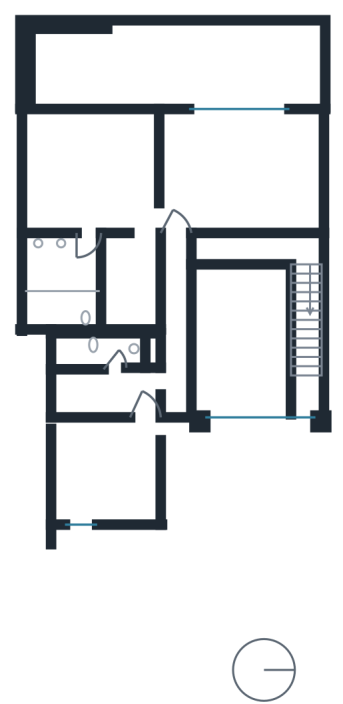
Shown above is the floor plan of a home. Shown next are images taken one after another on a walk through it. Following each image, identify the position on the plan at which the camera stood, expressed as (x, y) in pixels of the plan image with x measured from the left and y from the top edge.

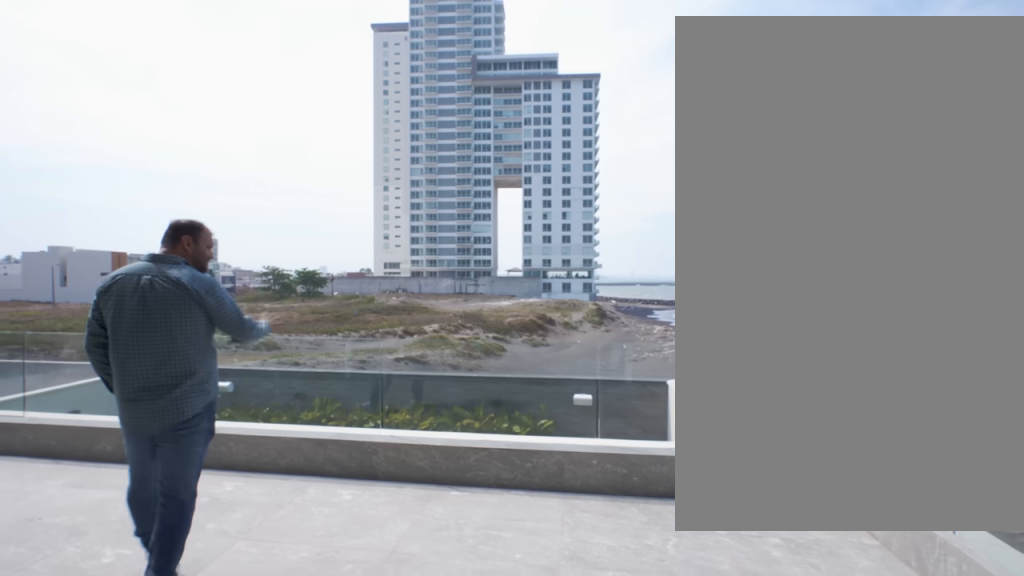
(270, 112)
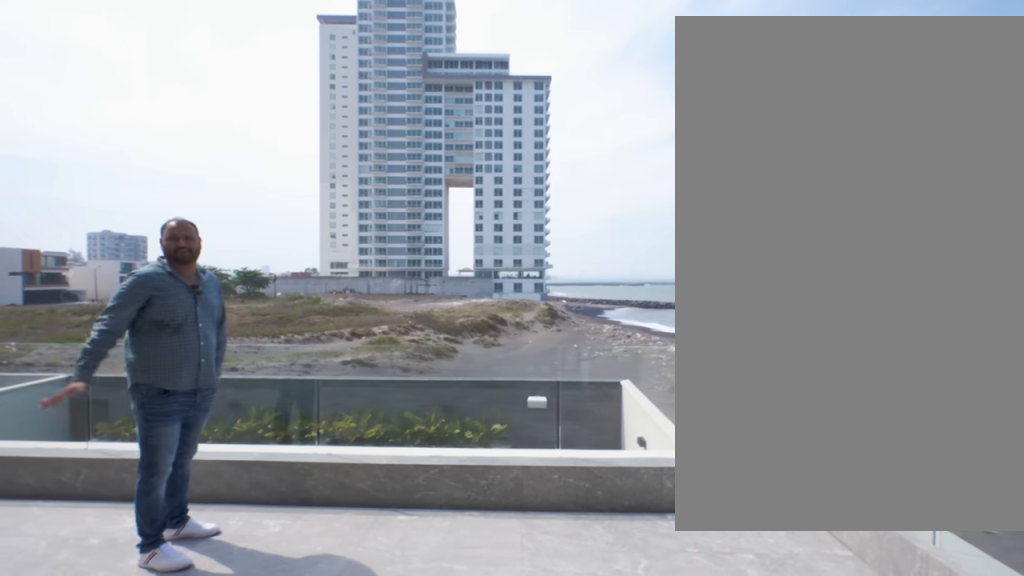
(276, 77)
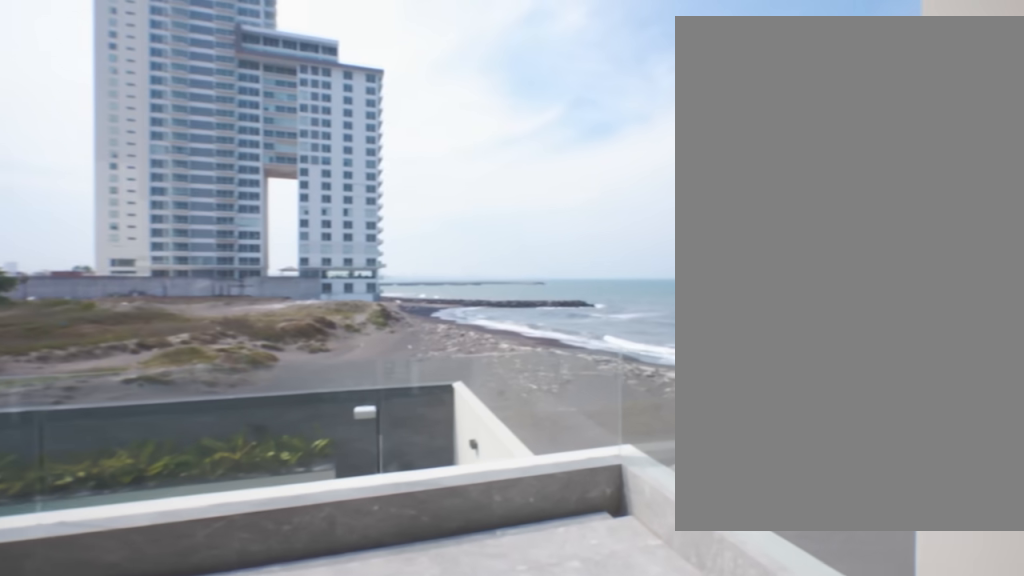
(276, 70)
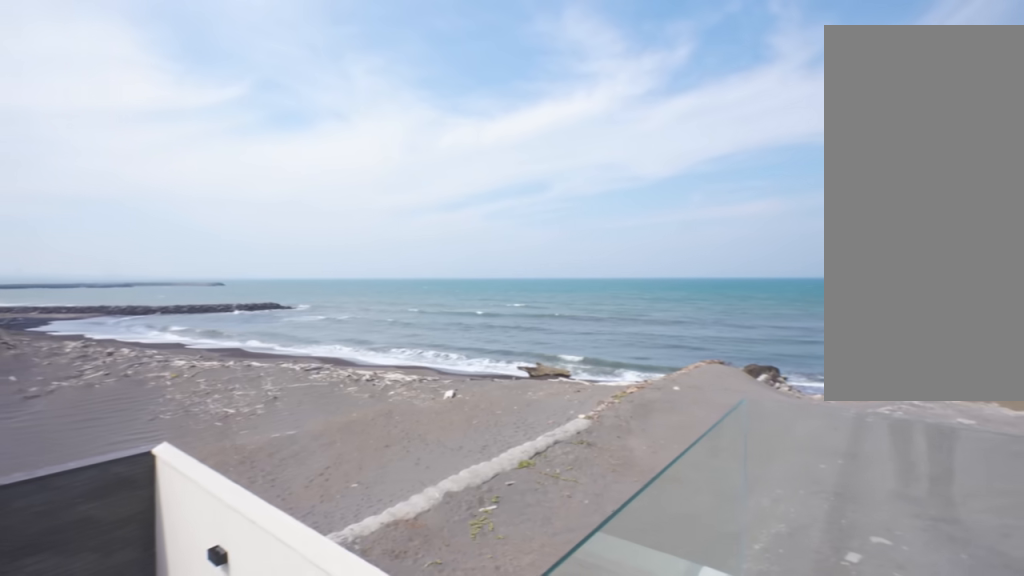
(262, 47)
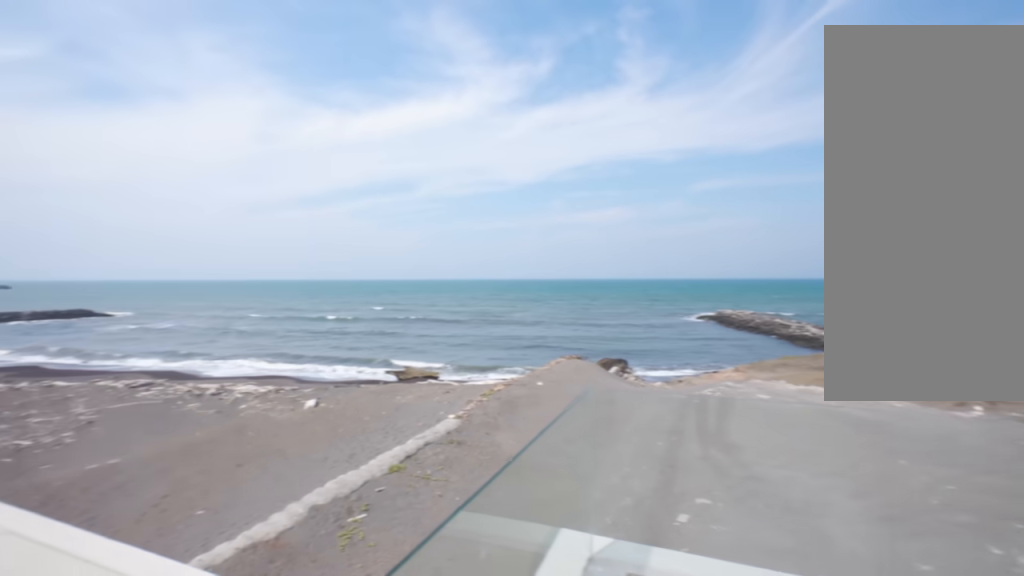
(263, 47)
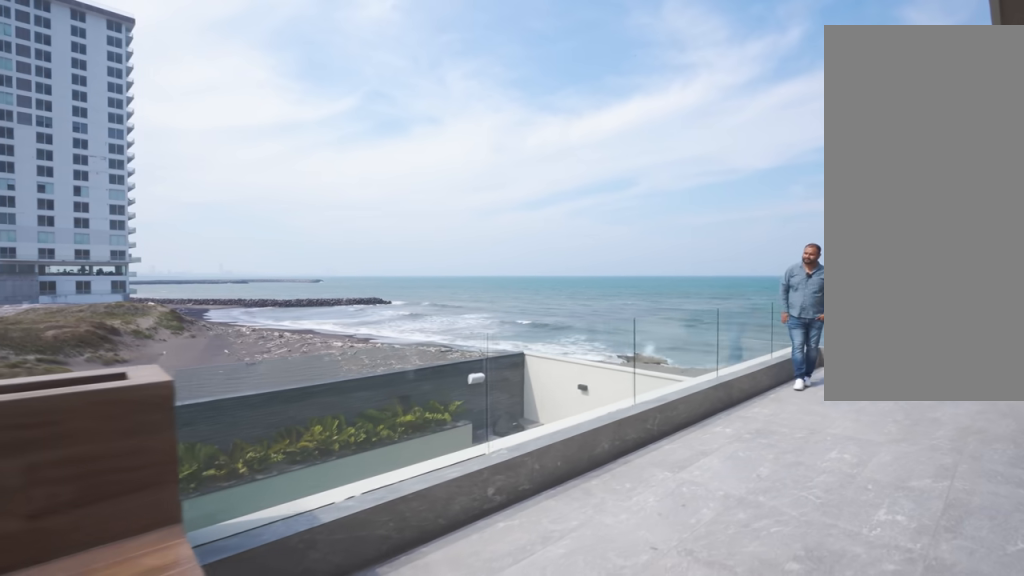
(144, 49)
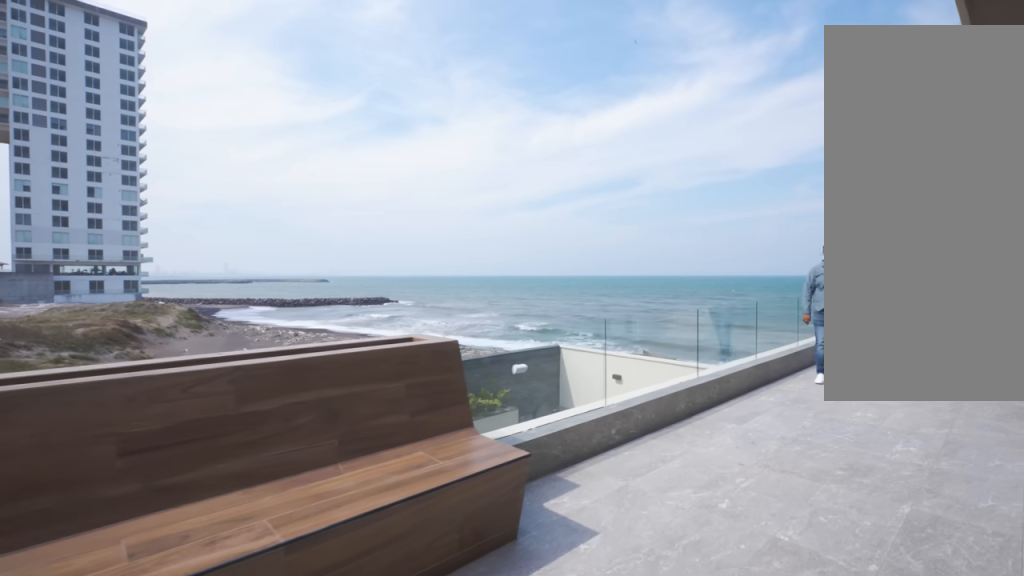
(124, 53)
